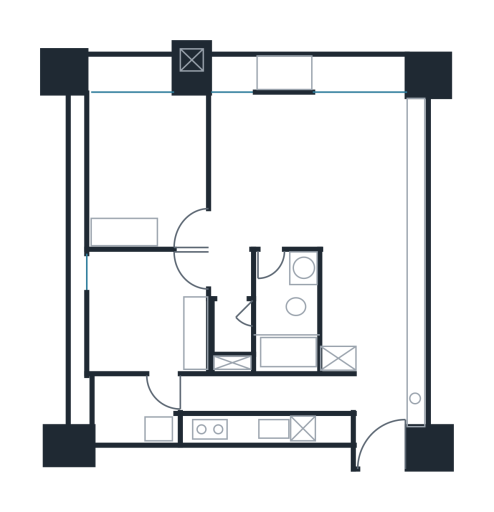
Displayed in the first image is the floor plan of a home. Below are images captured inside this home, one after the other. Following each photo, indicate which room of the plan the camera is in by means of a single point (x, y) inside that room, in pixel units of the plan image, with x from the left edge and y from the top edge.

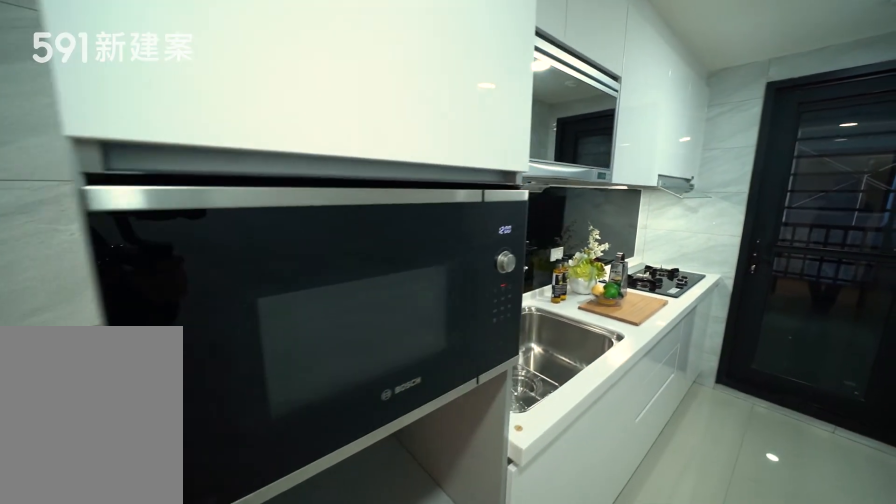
(262, 405)
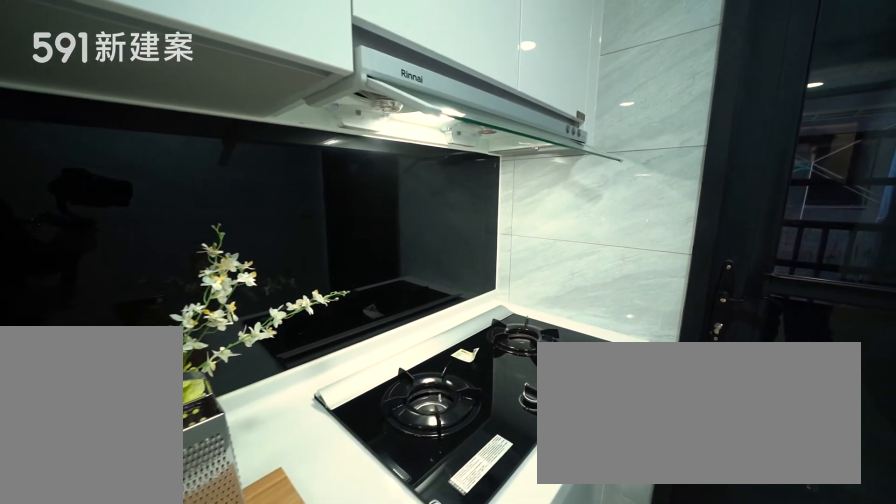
(262, 405)
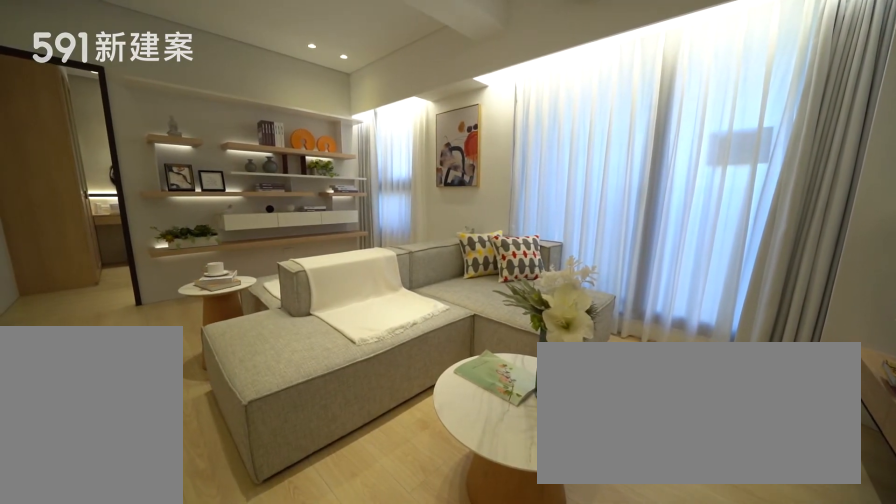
(358, 149)
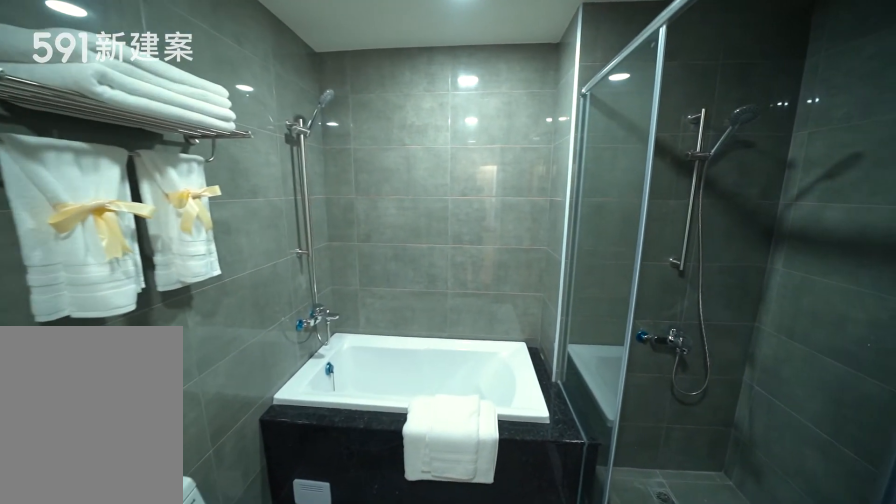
(283, 312)
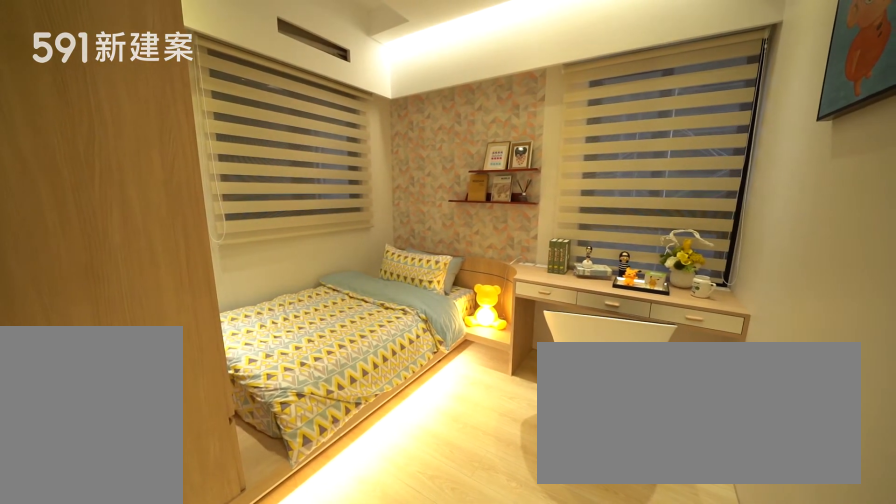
(150, 312)
